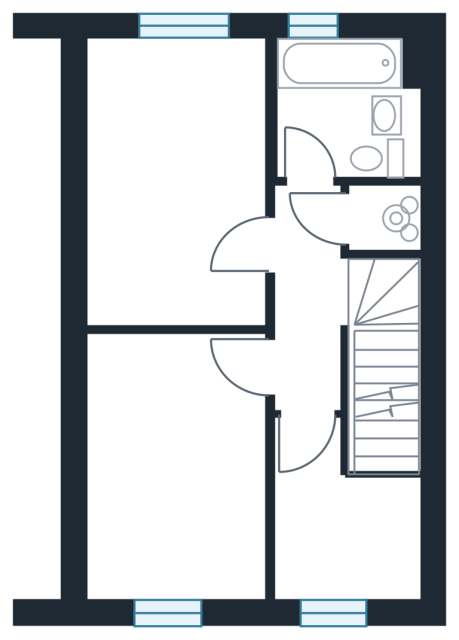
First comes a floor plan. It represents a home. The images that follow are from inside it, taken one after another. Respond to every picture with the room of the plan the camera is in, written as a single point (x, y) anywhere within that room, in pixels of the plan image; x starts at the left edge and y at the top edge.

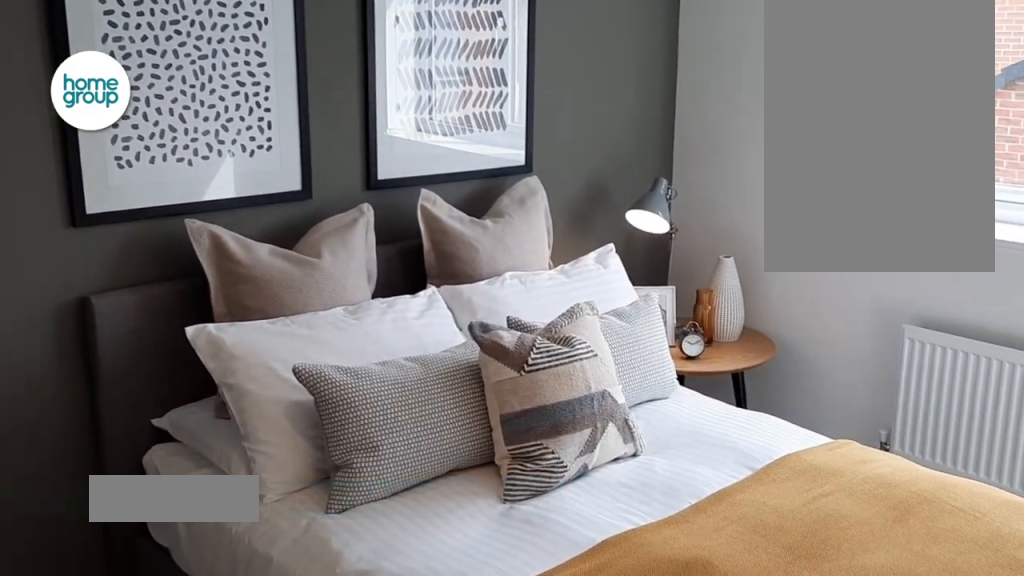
(176, 186)
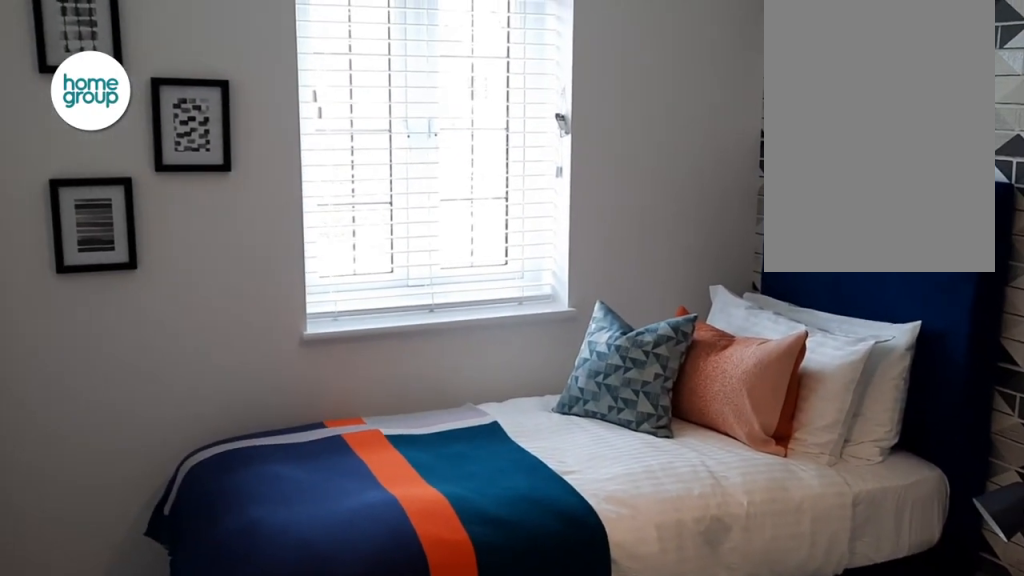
(171, 465)
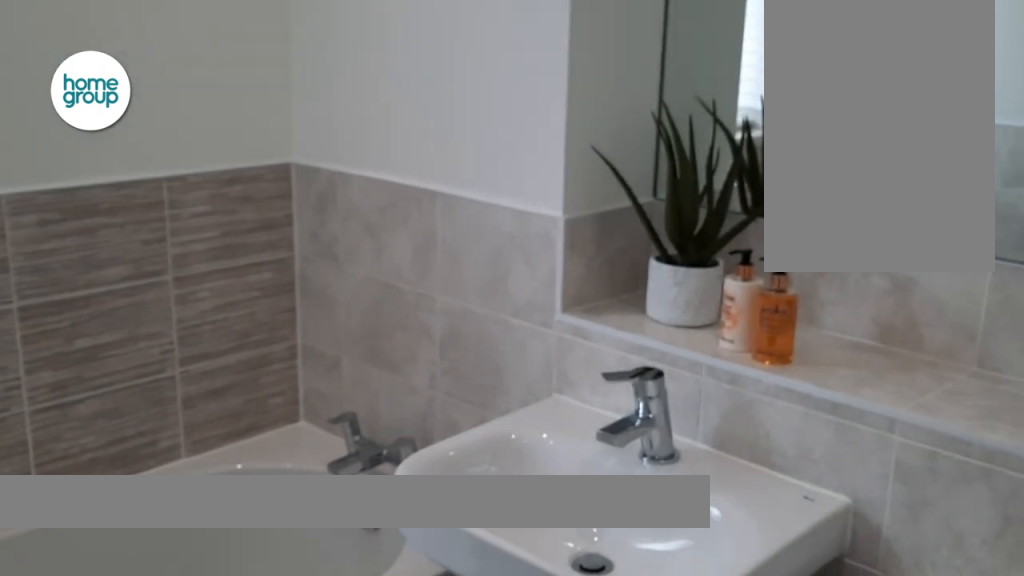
(342, 111)
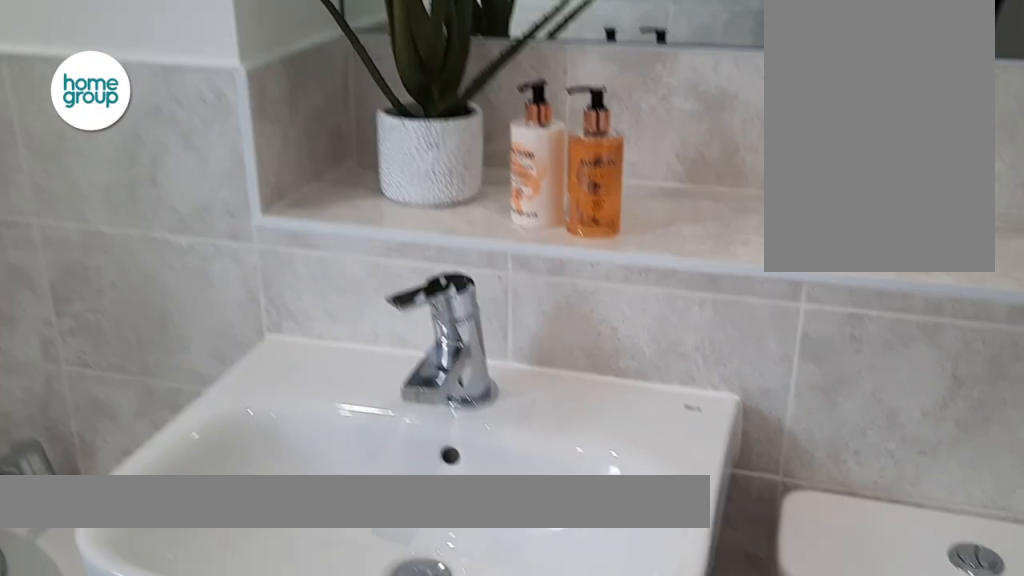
(342, 111)
